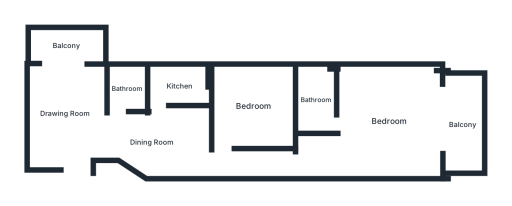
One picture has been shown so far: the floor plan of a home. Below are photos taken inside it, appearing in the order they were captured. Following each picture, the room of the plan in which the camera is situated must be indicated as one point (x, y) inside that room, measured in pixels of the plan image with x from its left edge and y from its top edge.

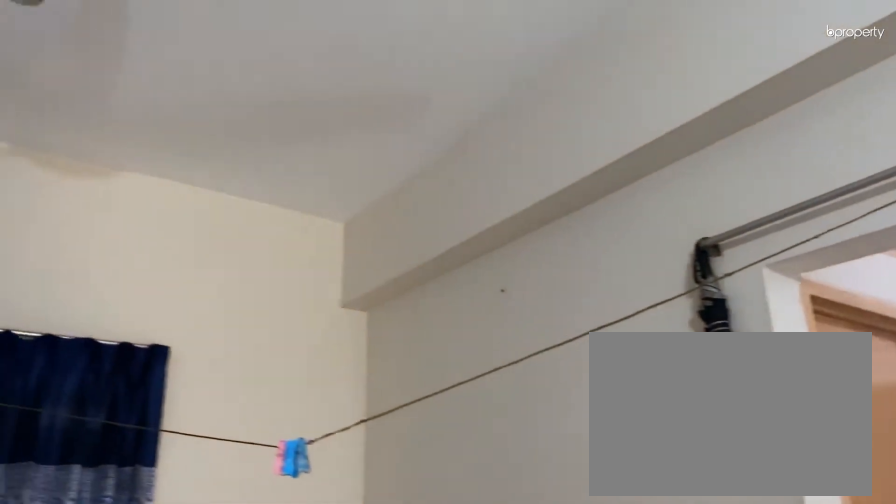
(63, 113)
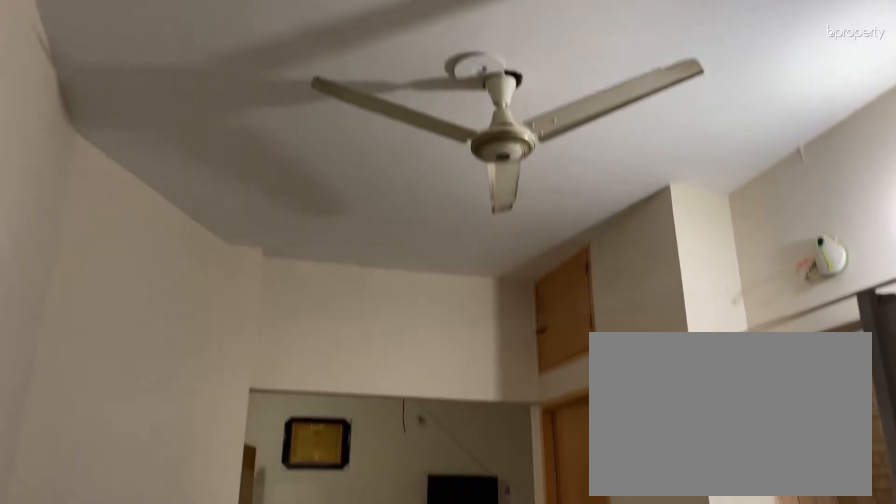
(151, 141)
